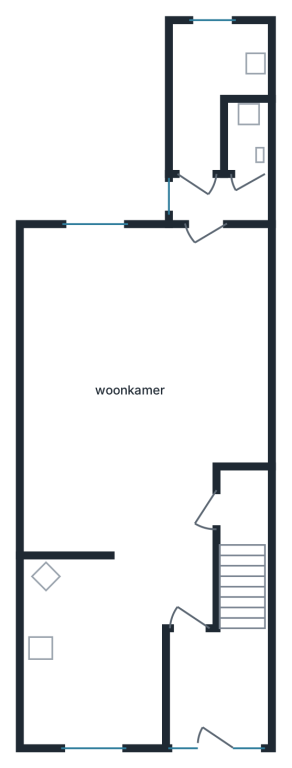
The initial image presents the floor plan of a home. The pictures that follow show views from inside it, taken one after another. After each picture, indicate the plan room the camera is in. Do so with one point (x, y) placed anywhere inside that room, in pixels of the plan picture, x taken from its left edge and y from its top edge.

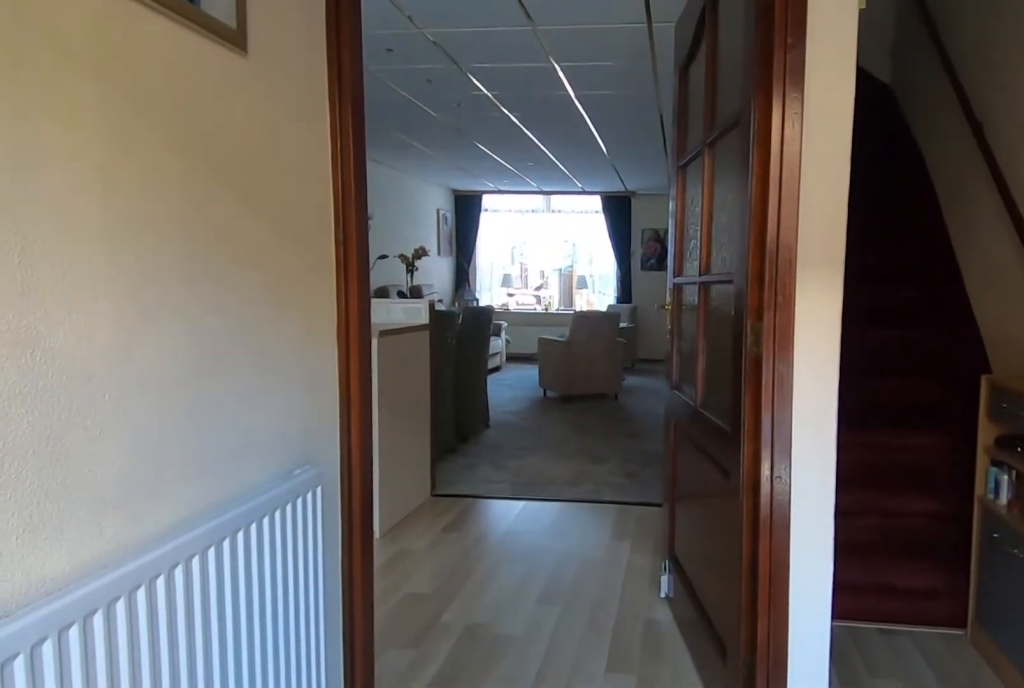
(215, 686)
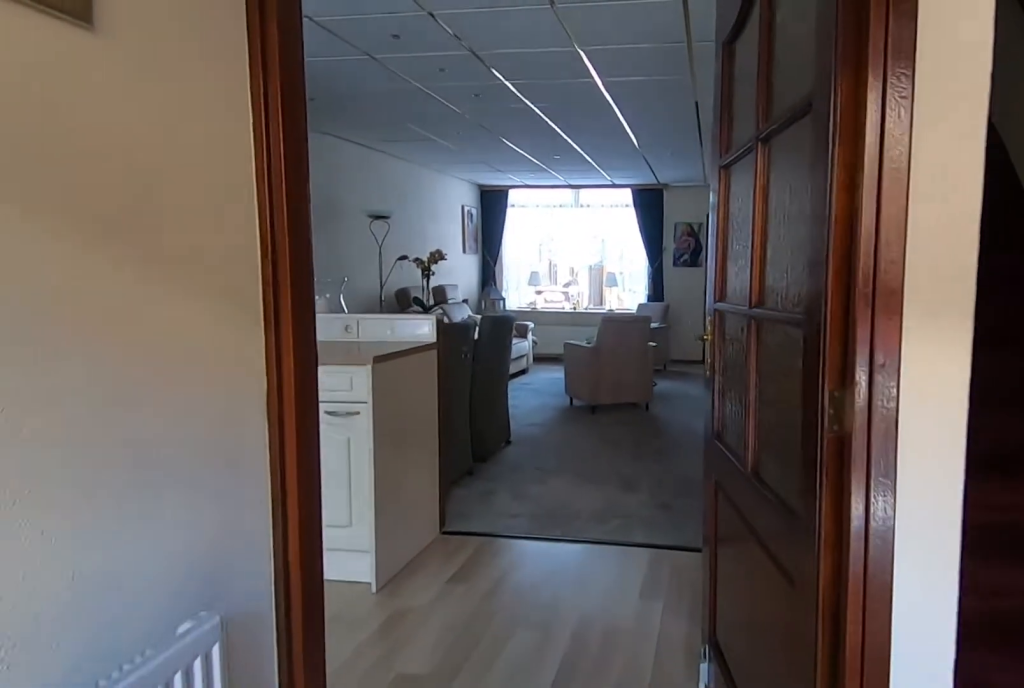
(215, 686)
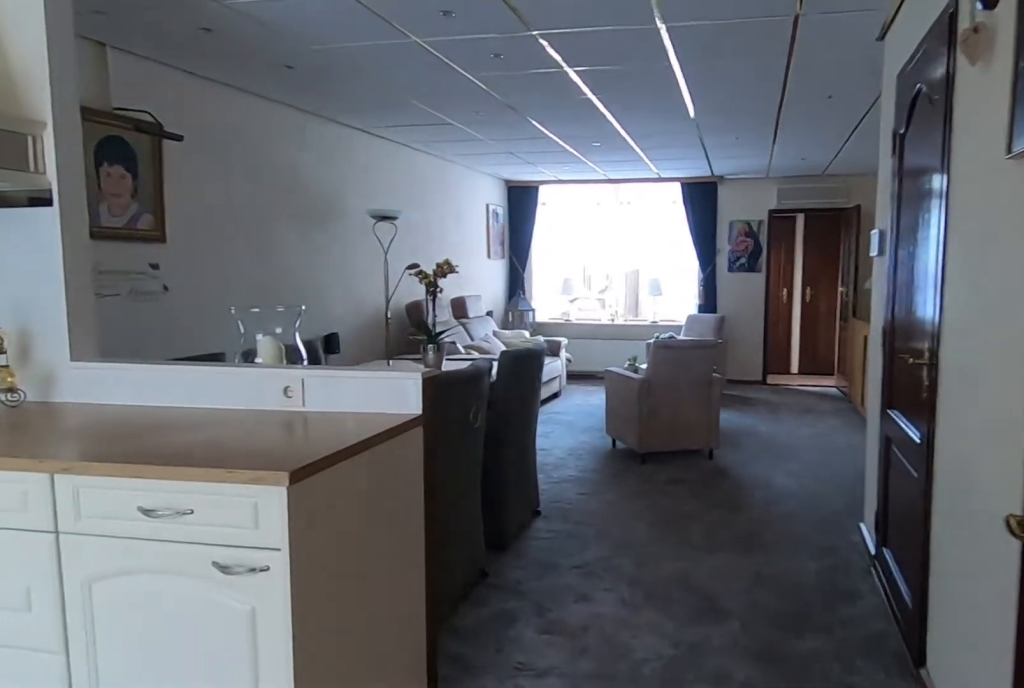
(124, 435)
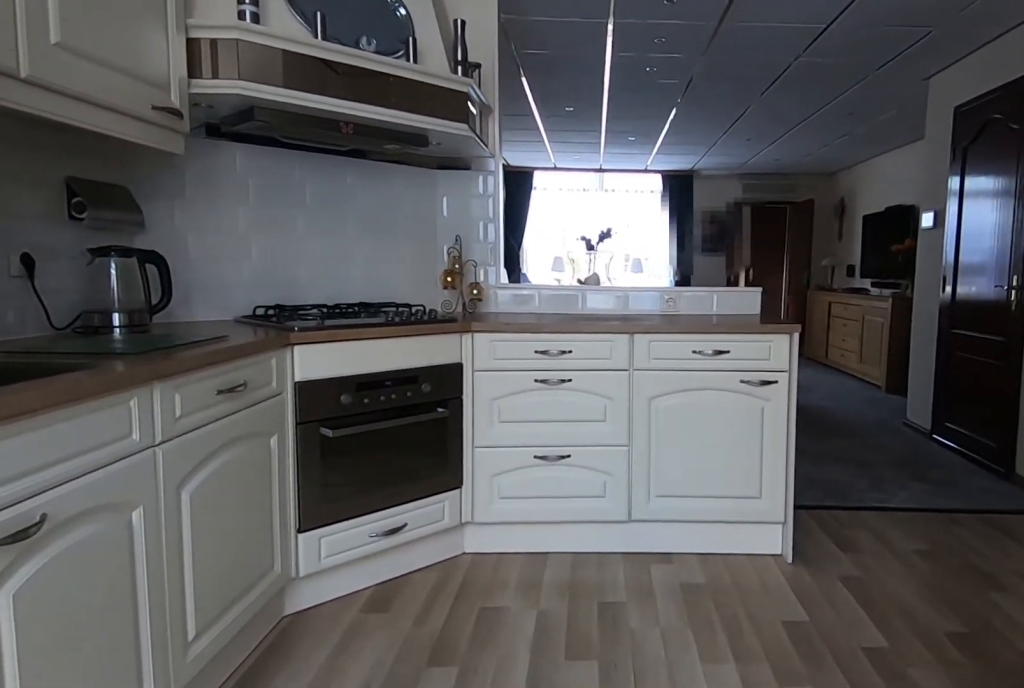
(89, 655)
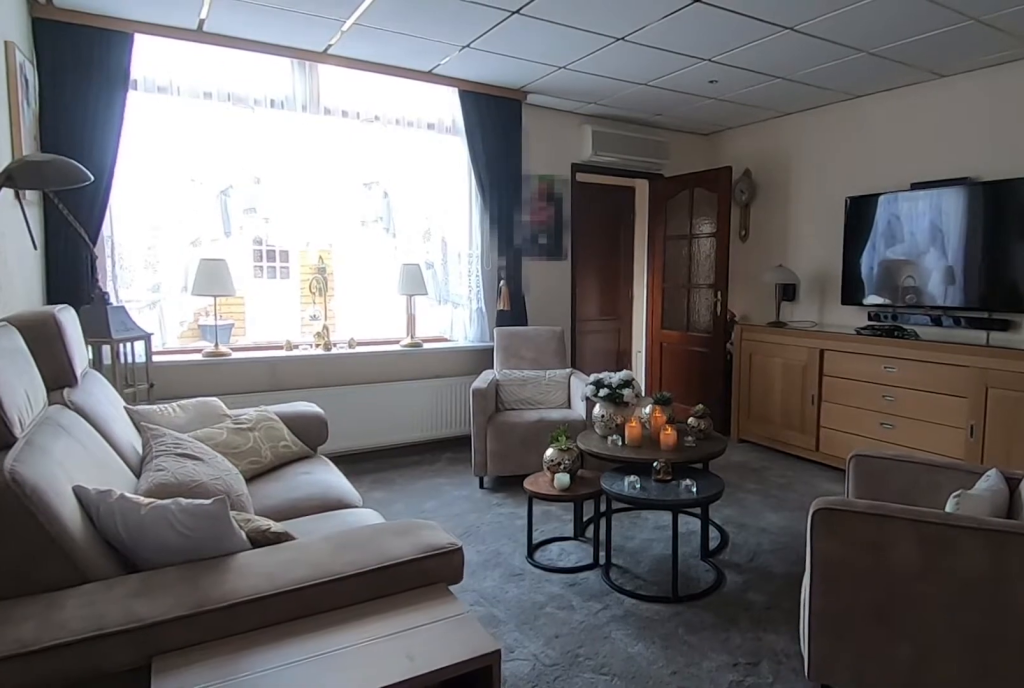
(122, 435)
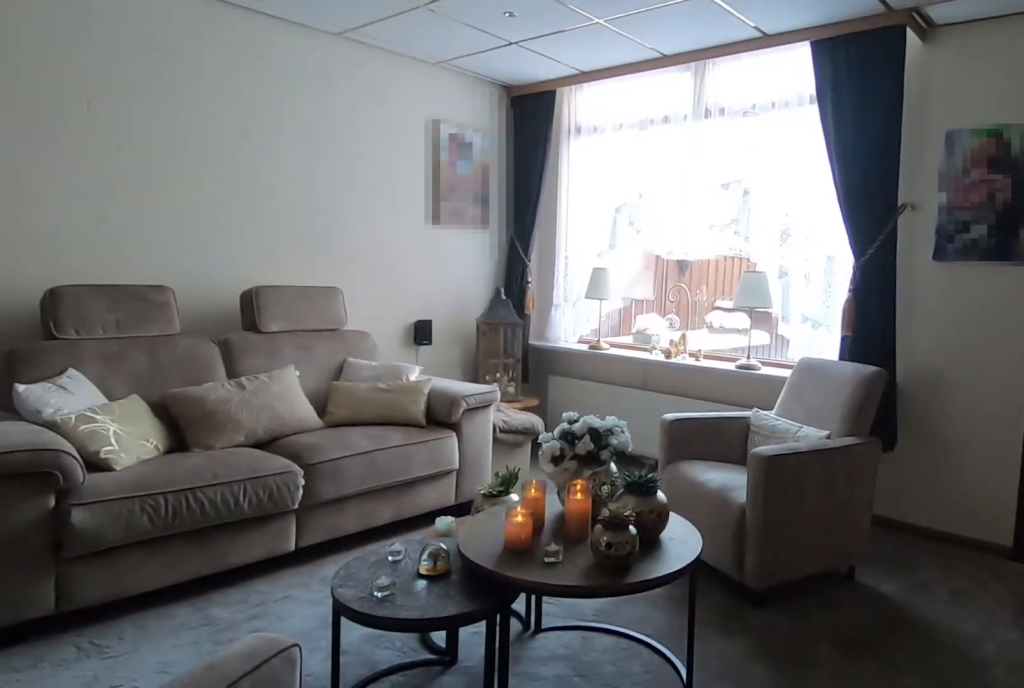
(122, 435)
